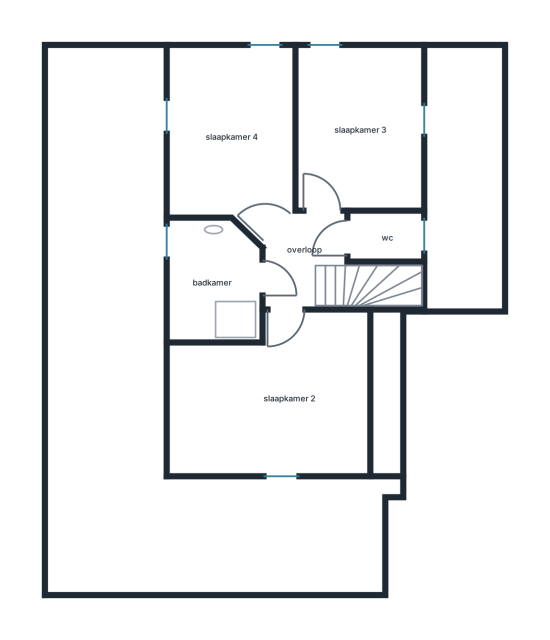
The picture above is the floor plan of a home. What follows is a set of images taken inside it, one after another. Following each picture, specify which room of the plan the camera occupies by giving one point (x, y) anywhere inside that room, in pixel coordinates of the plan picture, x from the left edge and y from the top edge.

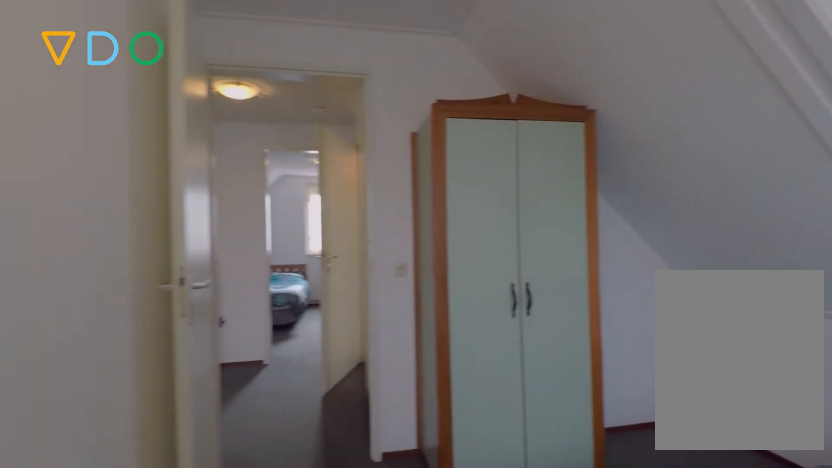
(231, 136)
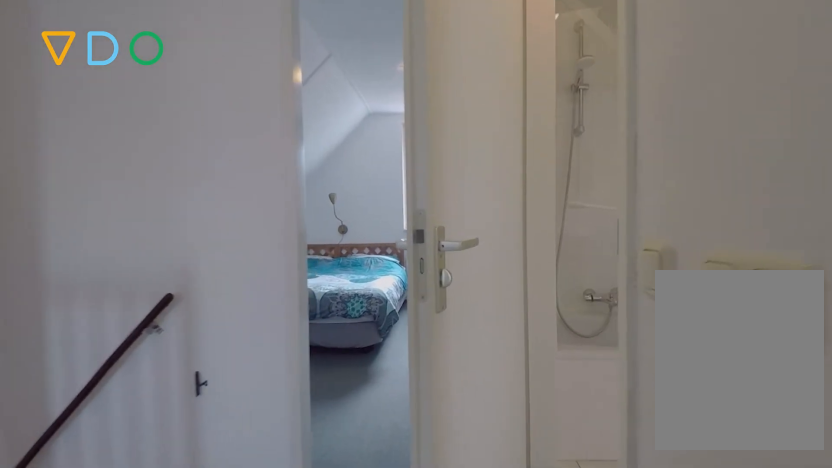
(302, 257)
